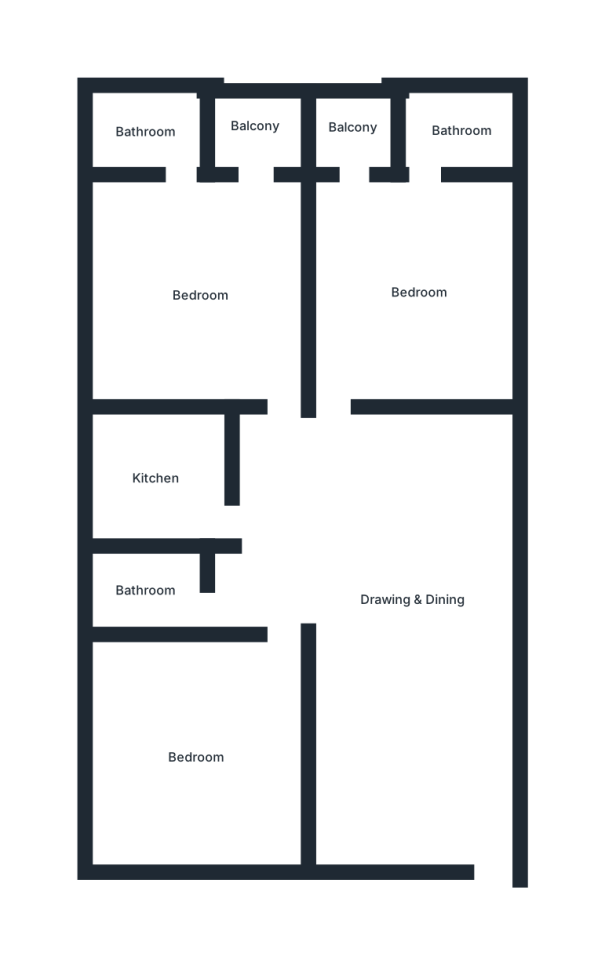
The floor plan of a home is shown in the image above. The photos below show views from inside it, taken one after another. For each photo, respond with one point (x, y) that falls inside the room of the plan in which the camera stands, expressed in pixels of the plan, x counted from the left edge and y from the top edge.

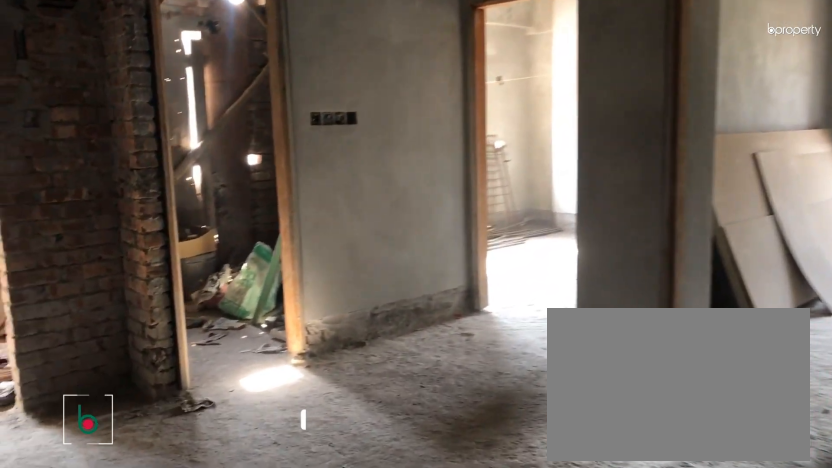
(416, 599)
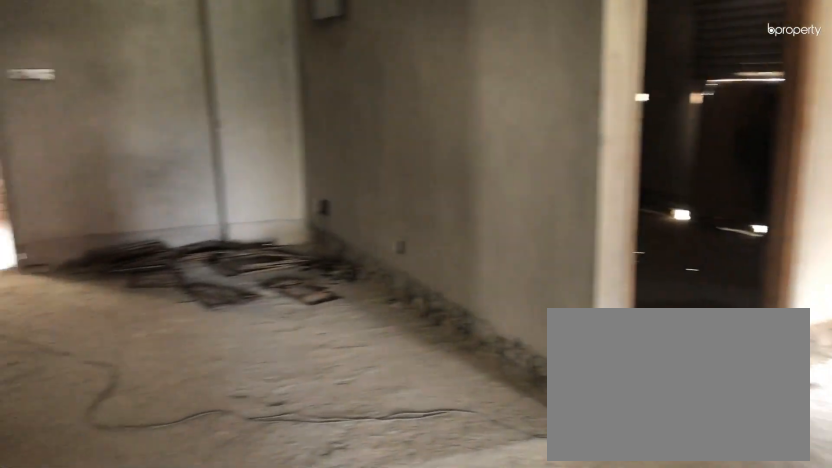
(416, 599)
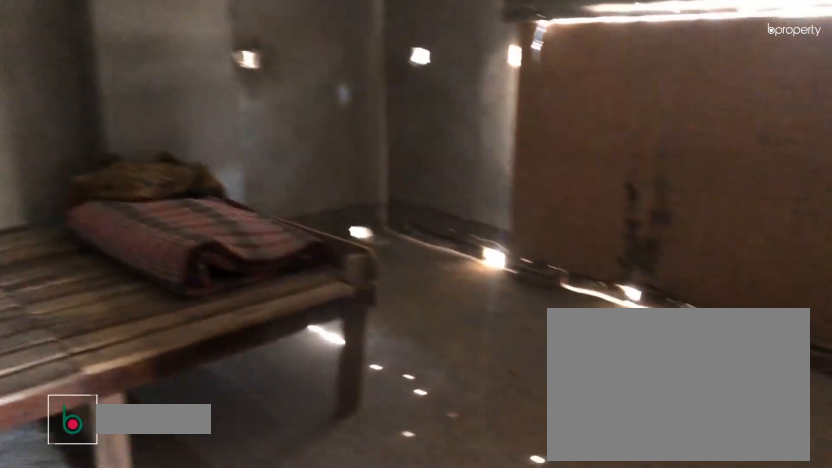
(197, 757)
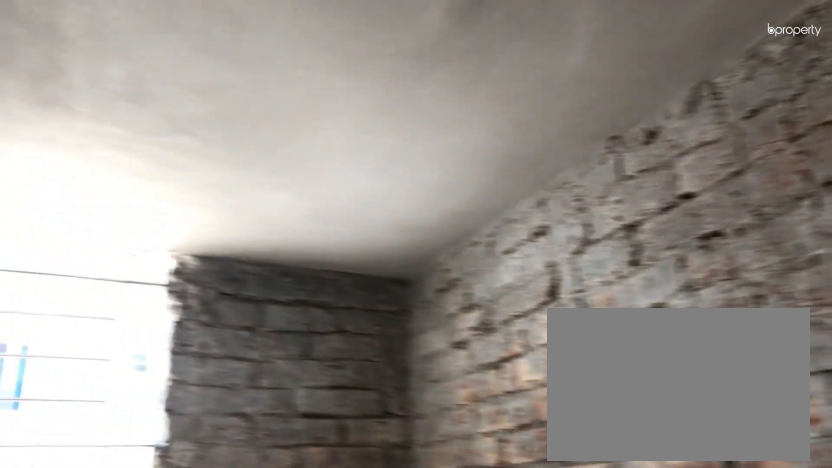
(147, 587)
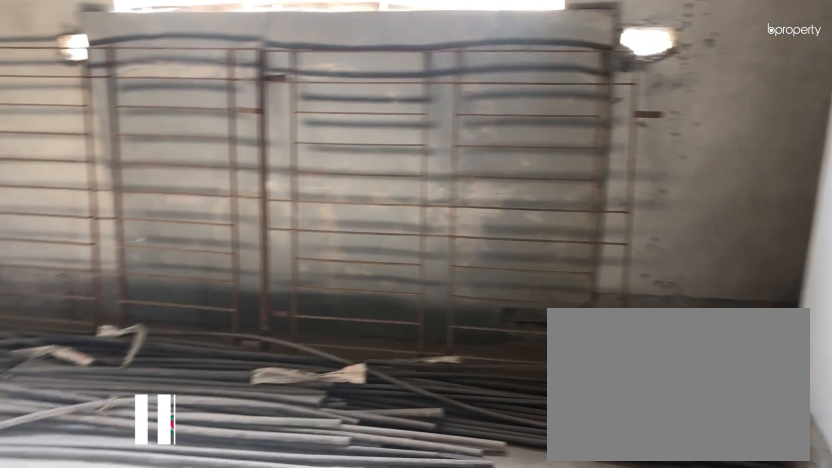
(203, 294)
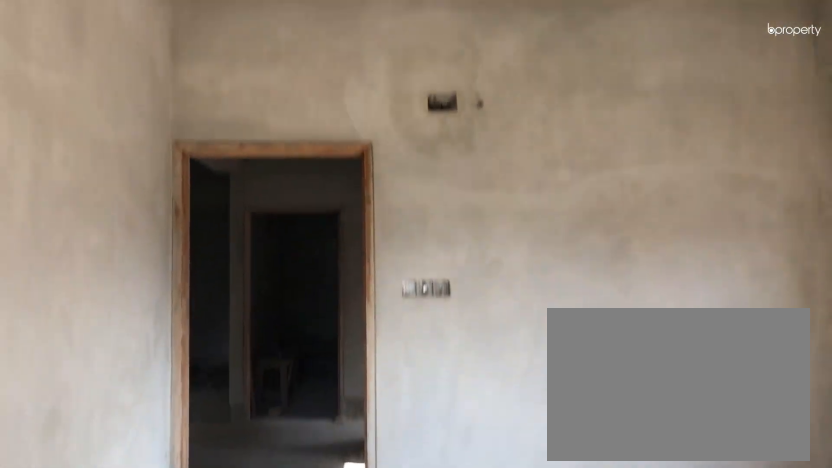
(203, 294)
